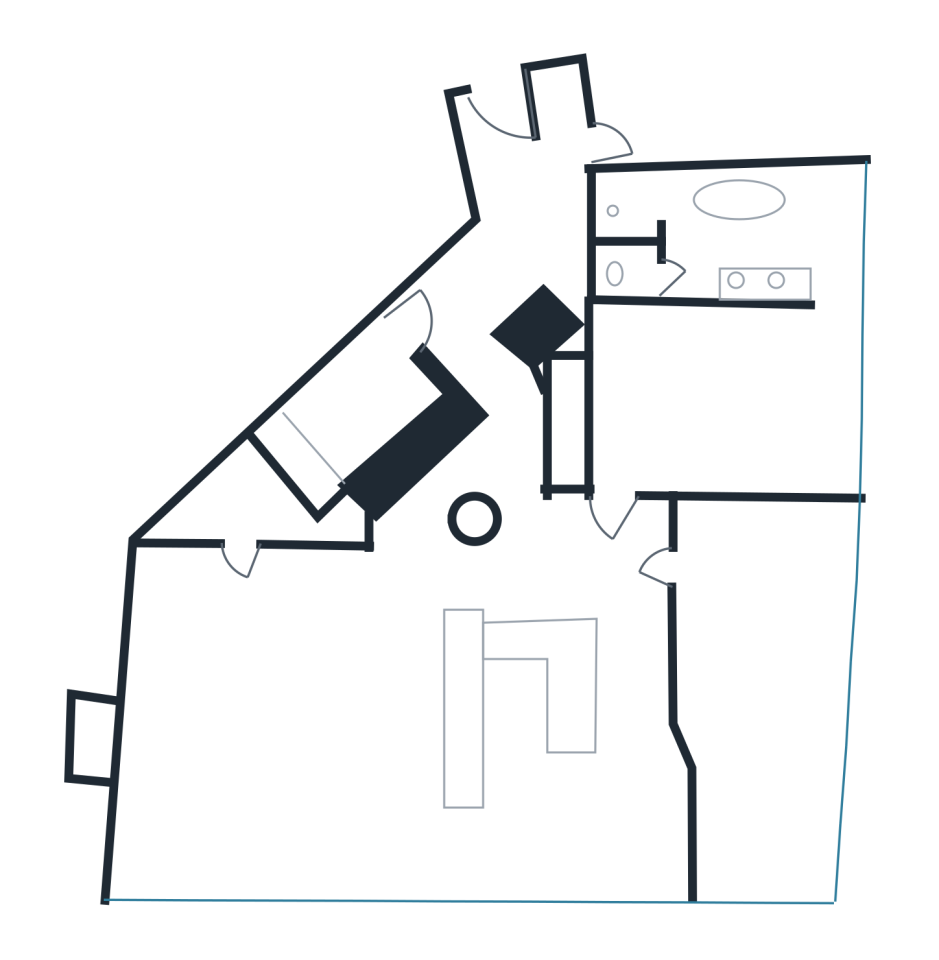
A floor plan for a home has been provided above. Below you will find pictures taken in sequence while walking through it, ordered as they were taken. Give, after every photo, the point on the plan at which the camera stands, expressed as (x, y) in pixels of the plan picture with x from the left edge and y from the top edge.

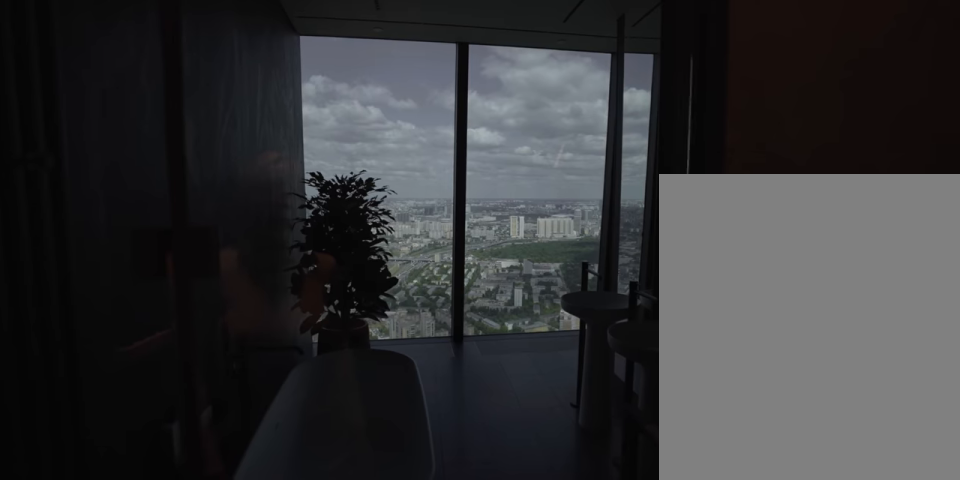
(616, 207)
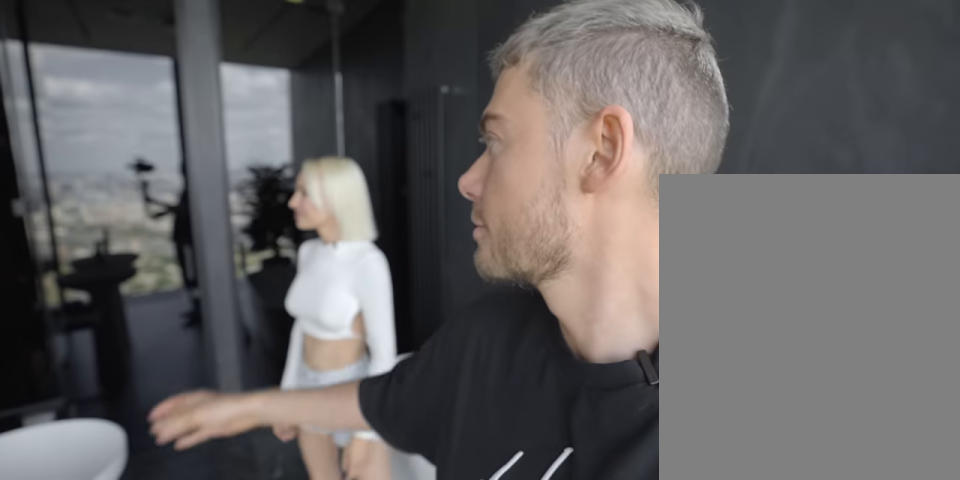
(720, 249)
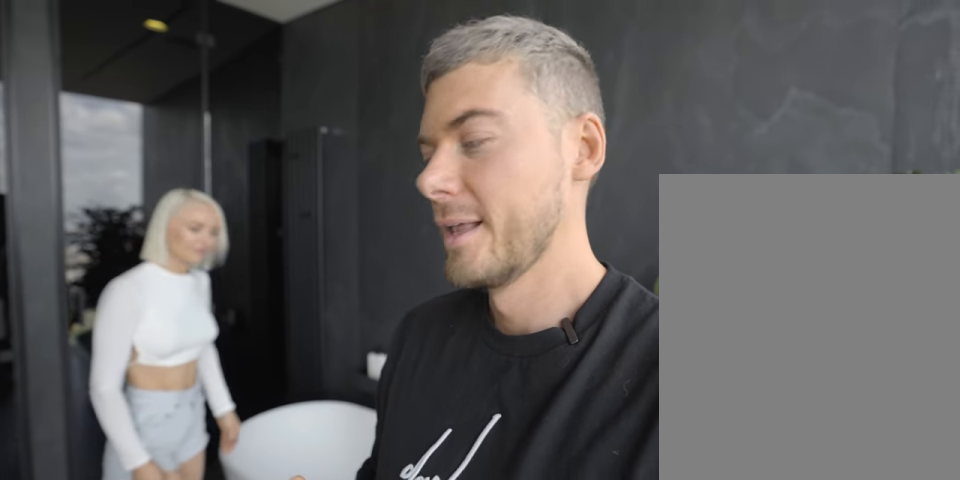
(722, 250)
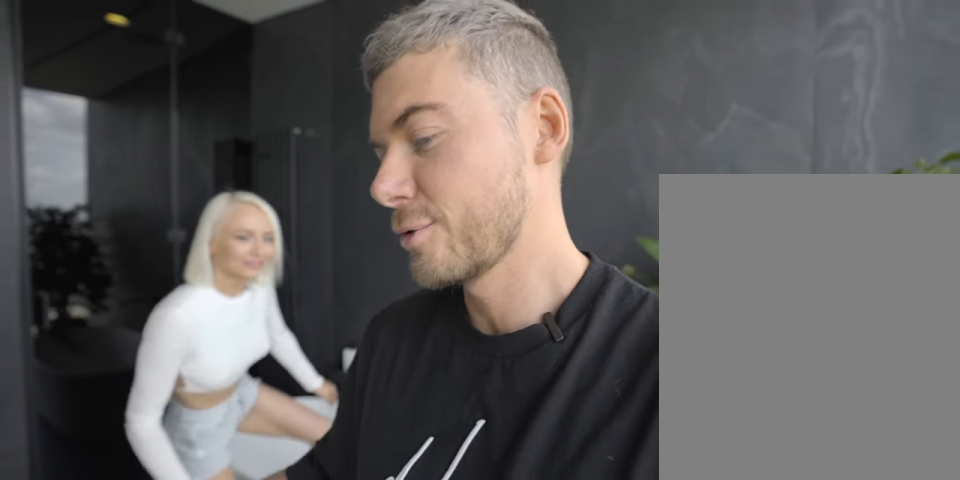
(722, 249)
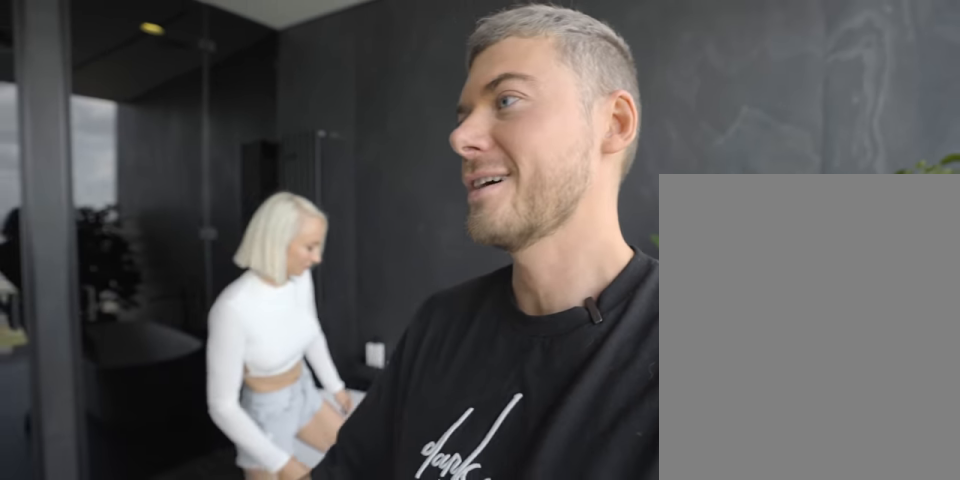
(723, 249)
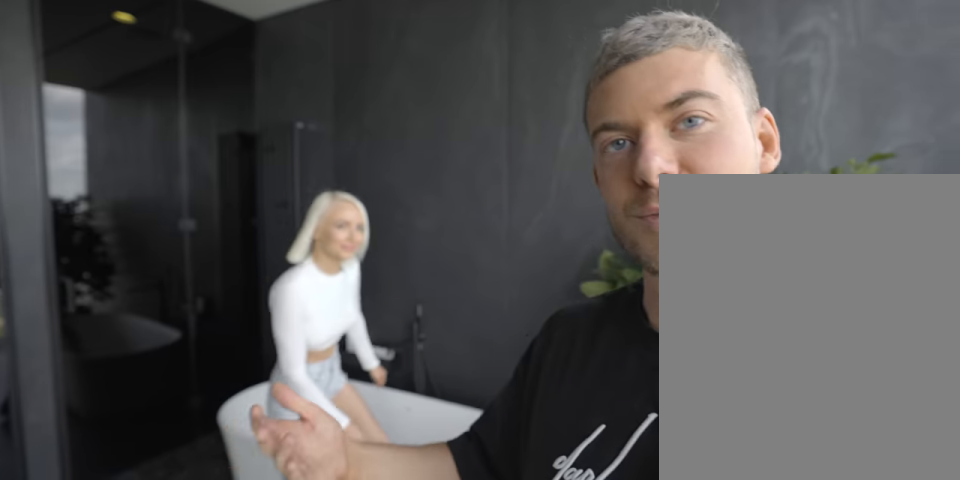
(736, 249)
